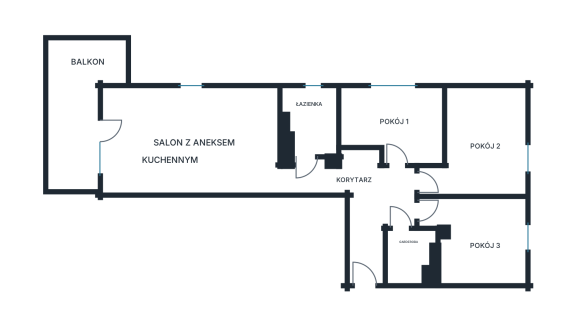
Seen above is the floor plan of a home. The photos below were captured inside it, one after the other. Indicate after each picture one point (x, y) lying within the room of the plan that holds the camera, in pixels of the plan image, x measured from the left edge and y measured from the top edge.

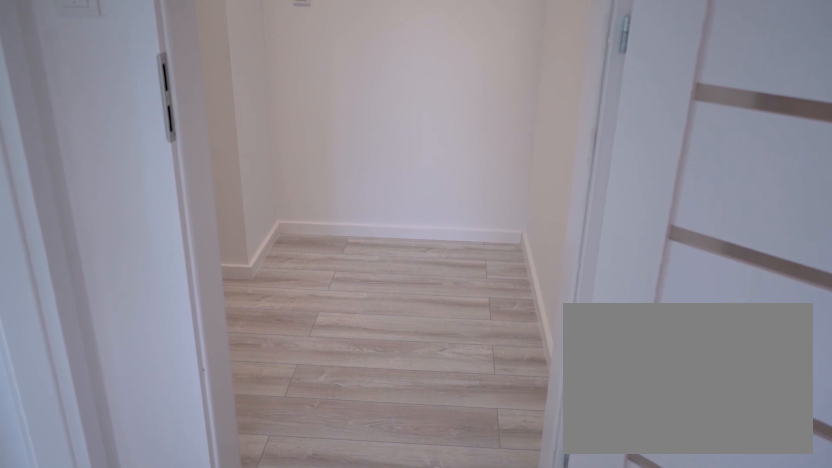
(409, 254)
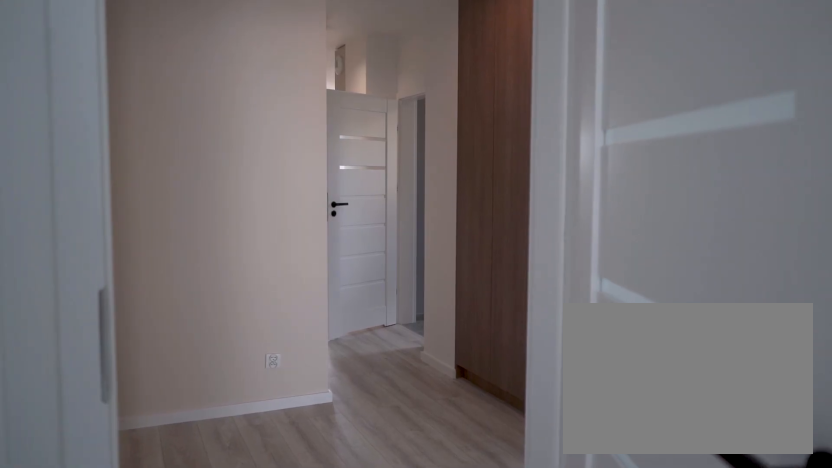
(361, 199)
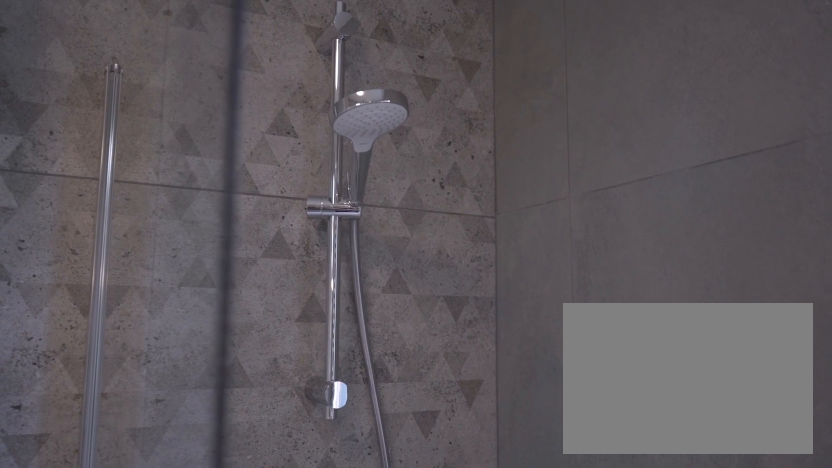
(312, 121)
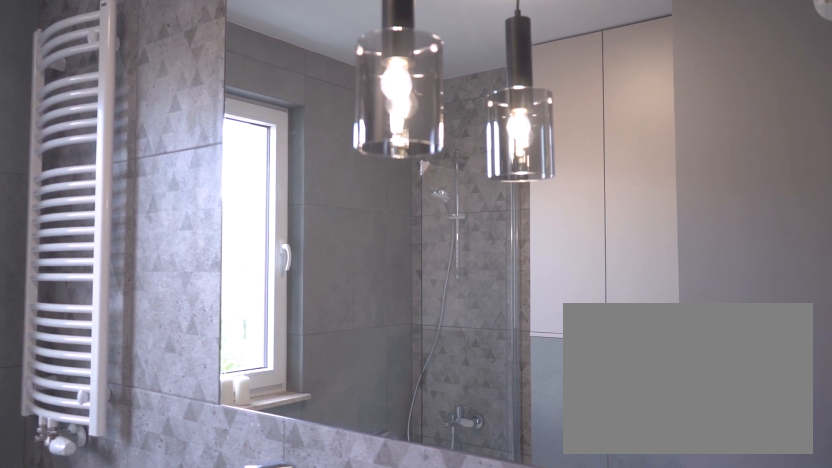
(311, 120)
